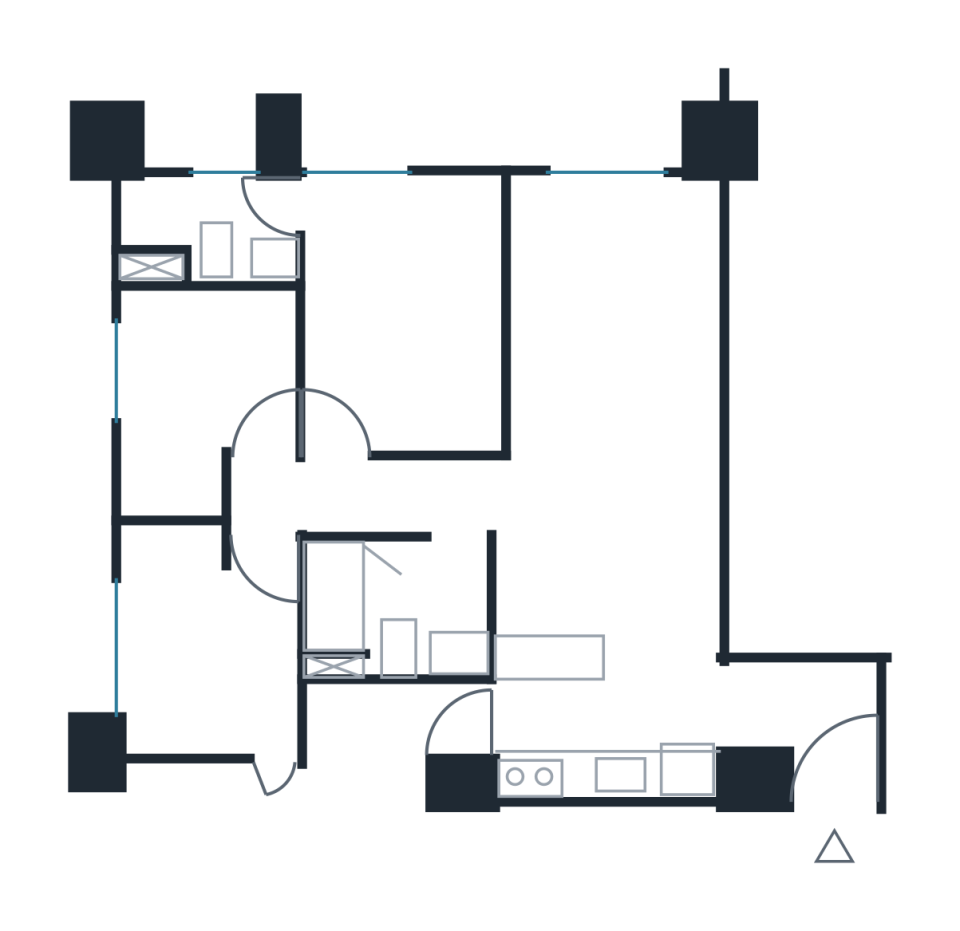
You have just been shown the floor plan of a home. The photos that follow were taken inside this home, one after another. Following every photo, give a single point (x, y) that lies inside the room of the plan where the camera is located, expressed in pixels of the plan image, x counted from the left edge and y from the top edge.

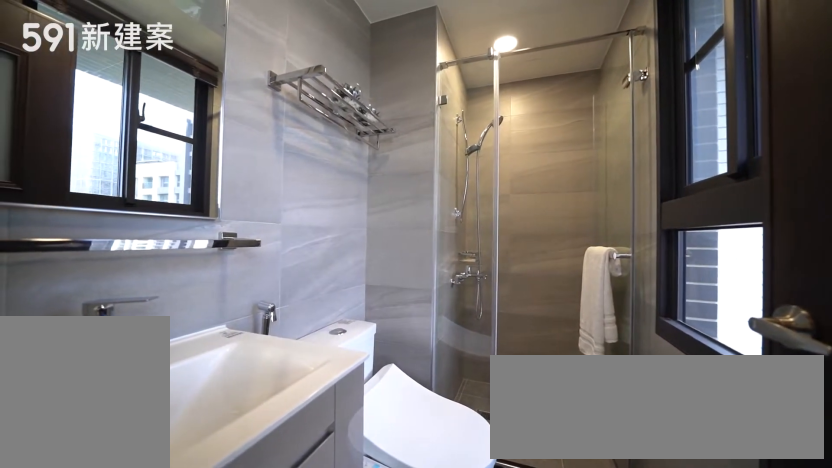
(206, 226)
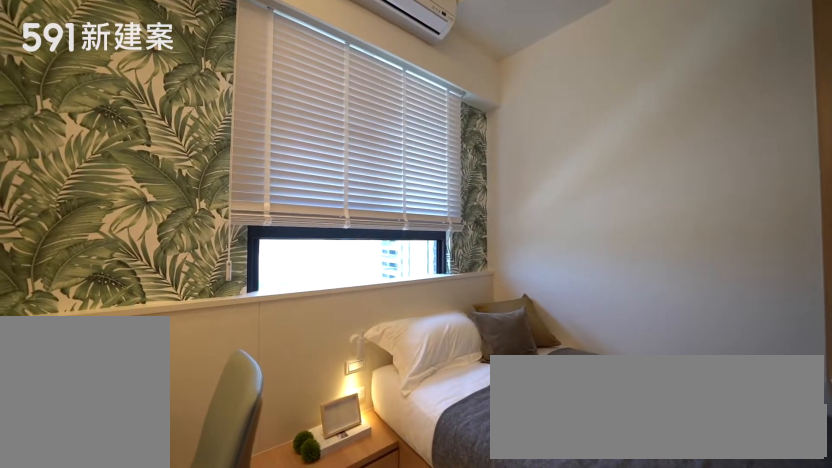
(204, 391)
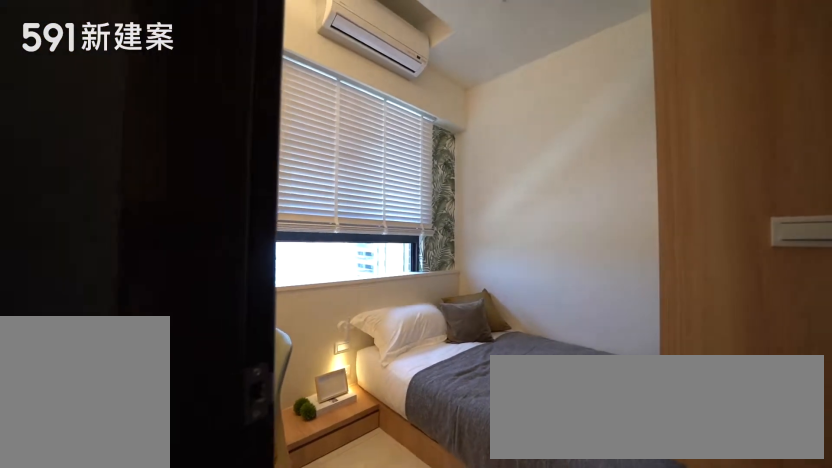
(204, 391)
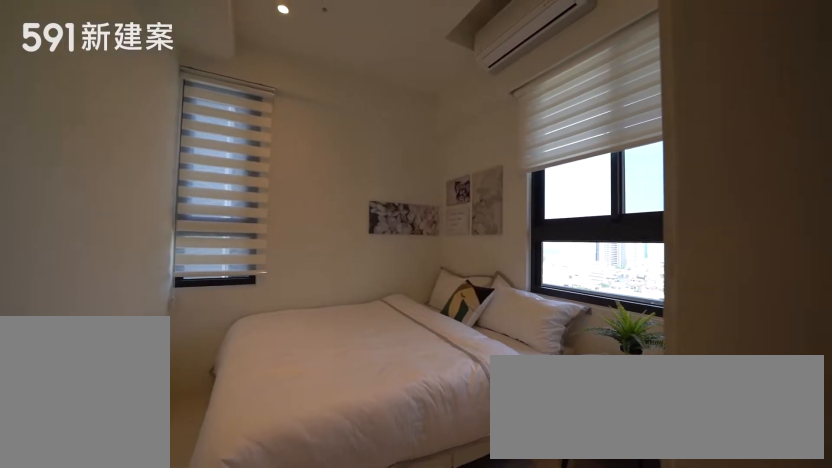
(206, 640)
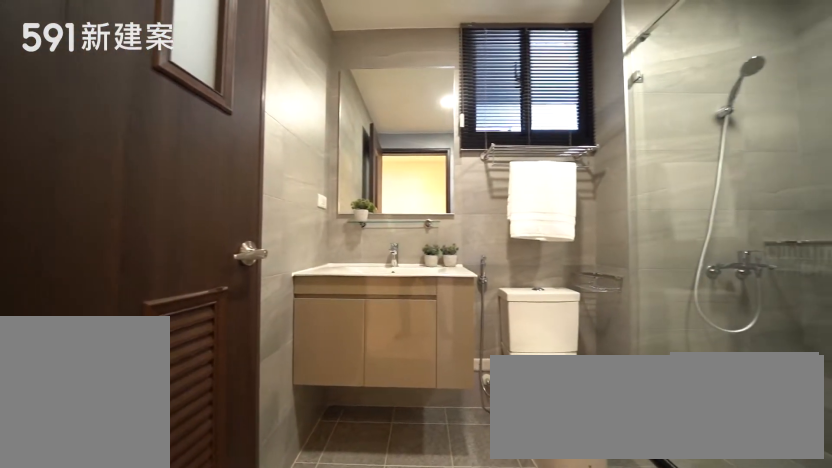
(393, 610)
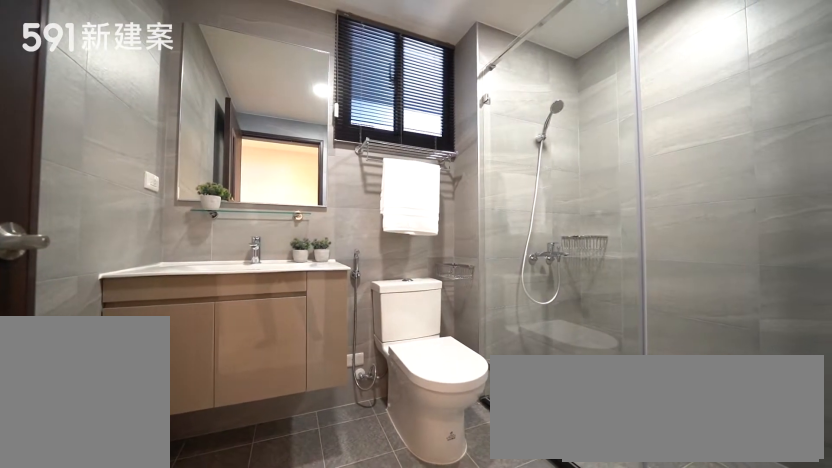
(393, 610)
